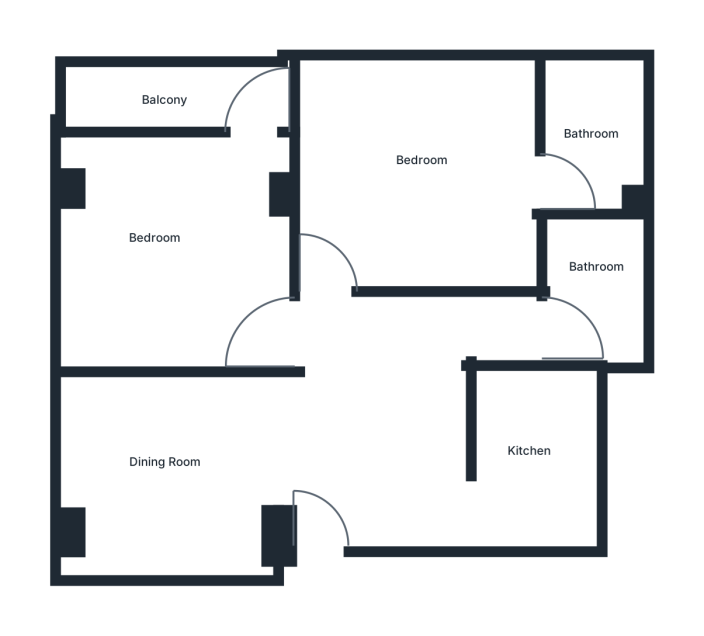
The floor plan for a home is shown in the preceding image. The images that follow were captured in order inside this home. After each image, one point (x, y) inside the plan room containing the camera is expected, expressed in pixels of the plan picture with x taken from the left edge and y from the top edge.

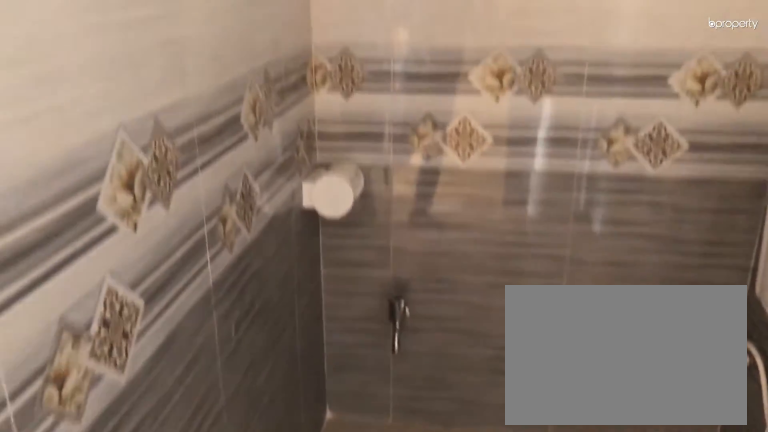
(588, 324)
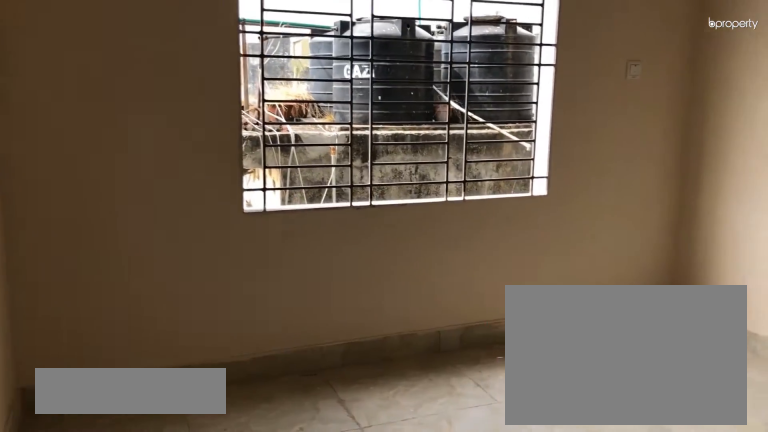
(413, 183)
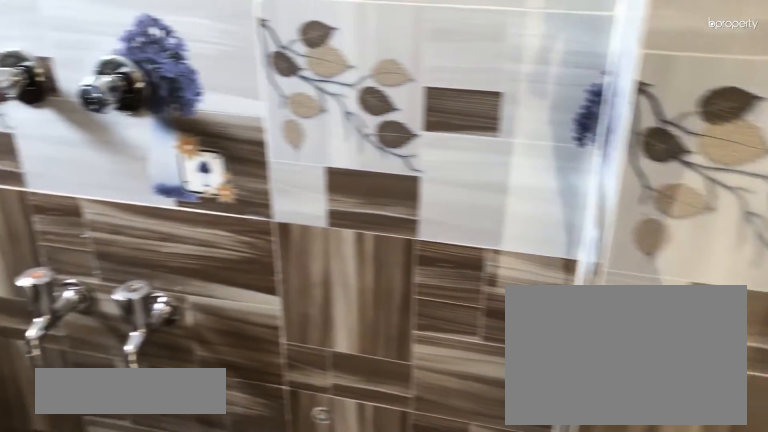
(588, 152)
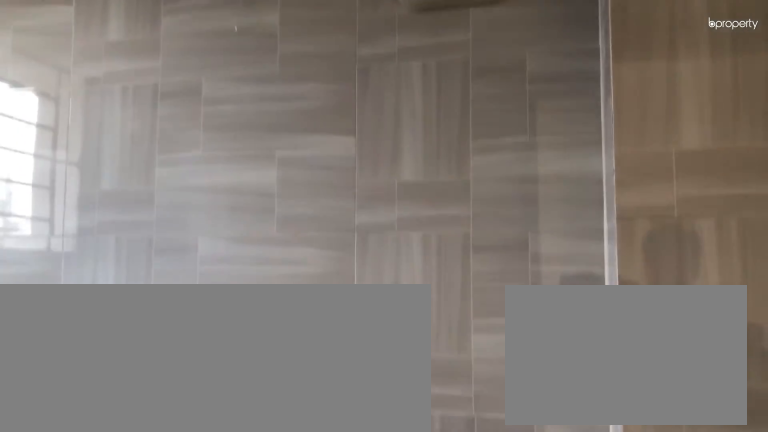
(588, 152)
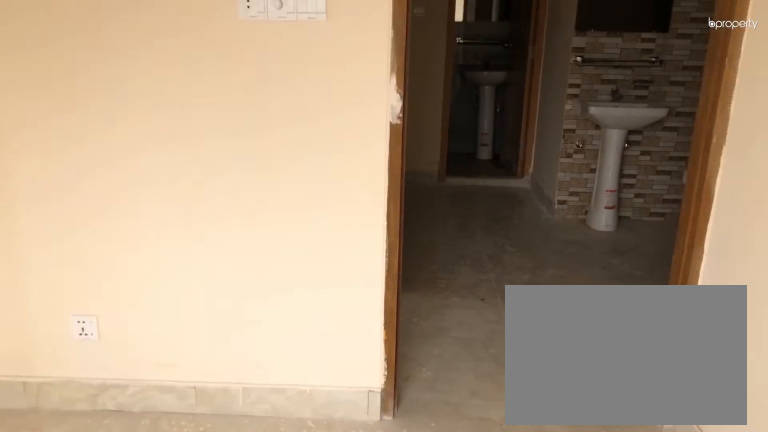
(182, 249)
